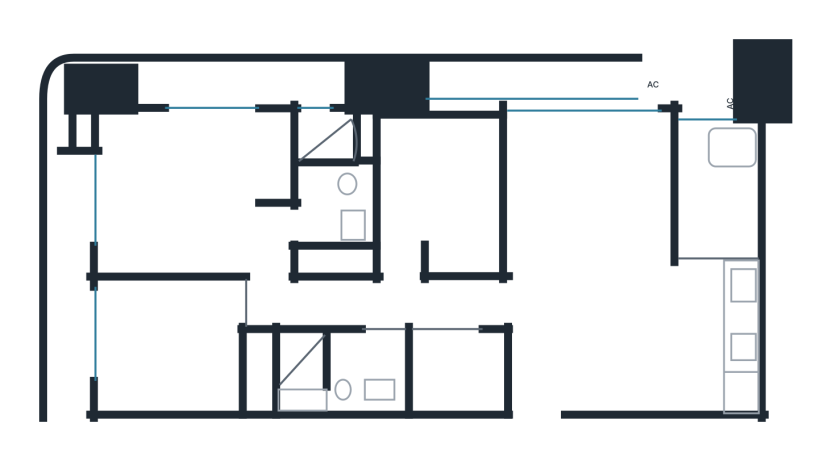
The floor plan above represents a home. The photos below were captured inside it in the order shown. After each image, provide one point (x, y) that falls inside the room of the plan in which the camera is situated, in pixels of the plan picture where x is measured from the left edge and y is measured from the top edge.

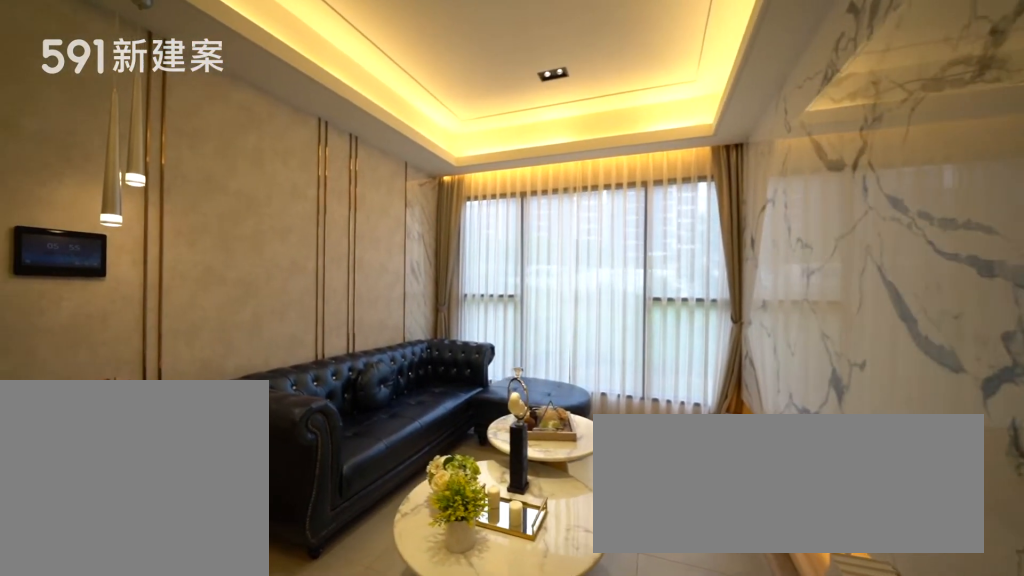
(587, 194)
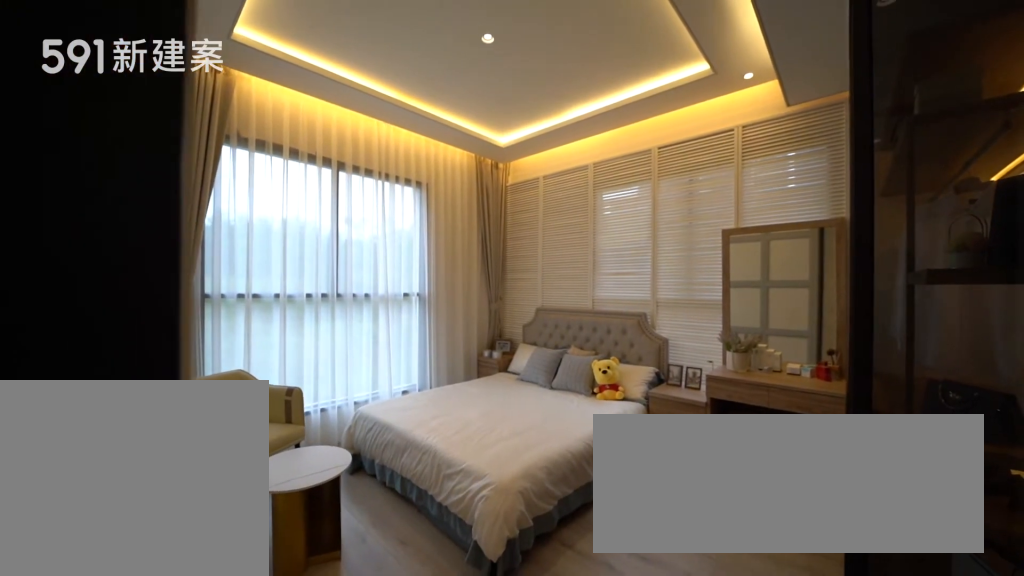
(192, 189)
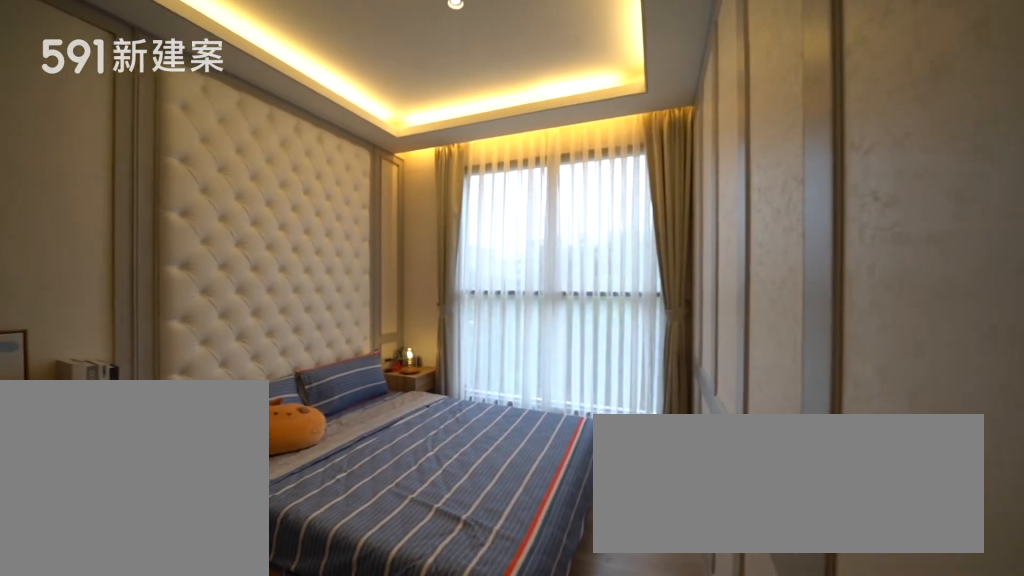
(177, 349)
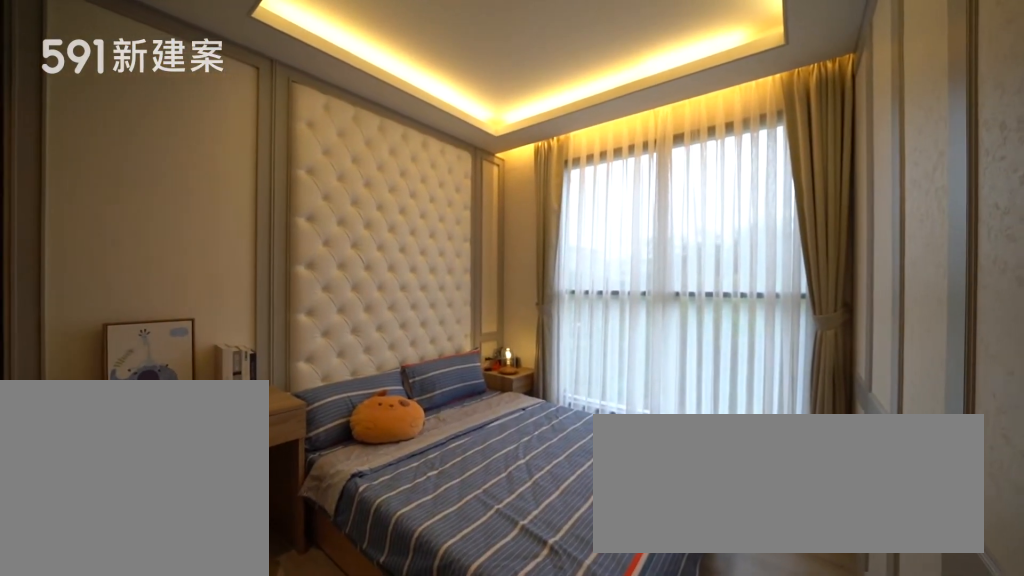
(177, 349)
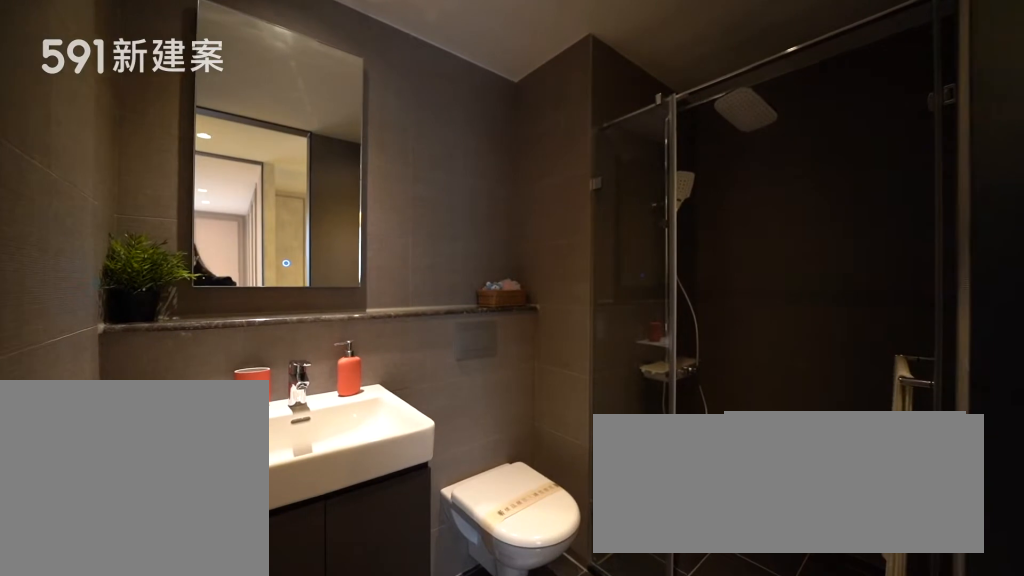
(335, 372)
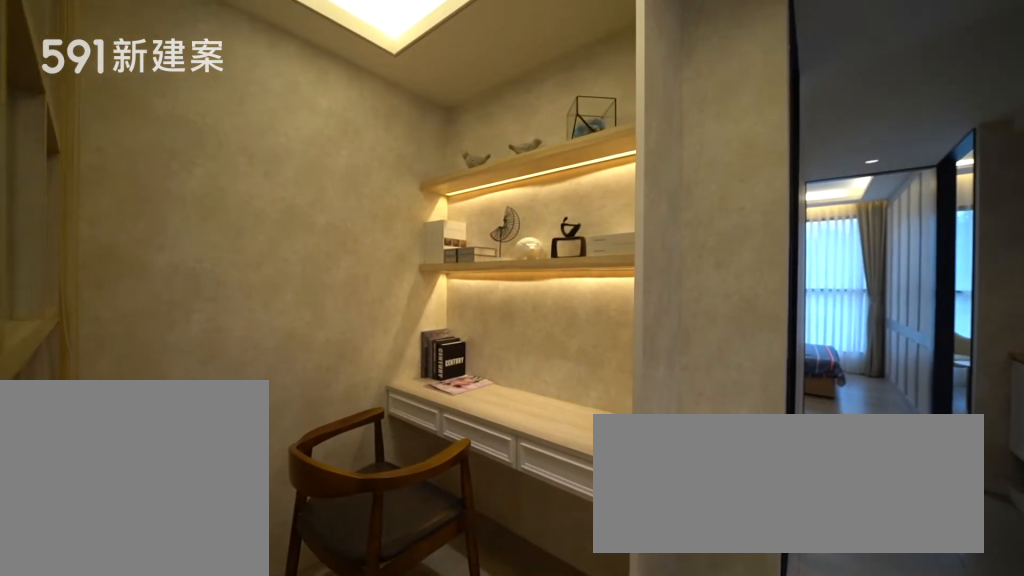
(463, 370)
